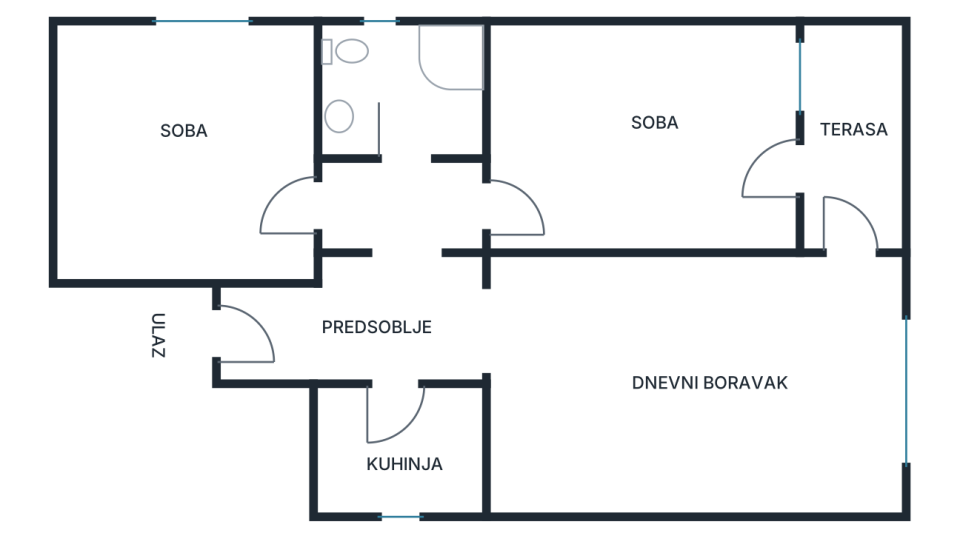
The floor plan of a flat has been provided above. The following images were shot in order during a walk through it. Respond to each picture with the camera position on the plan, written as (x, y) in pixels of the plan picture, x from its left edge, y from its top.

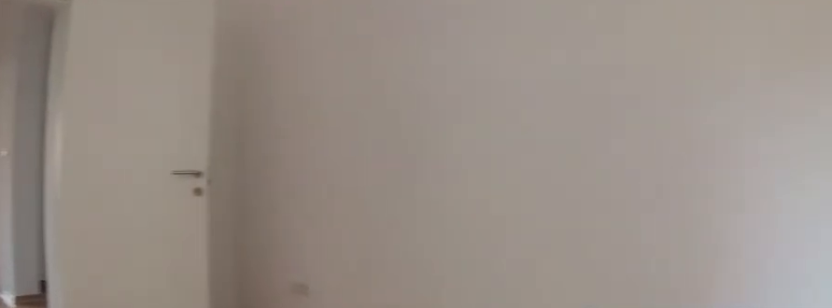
(90, 49)
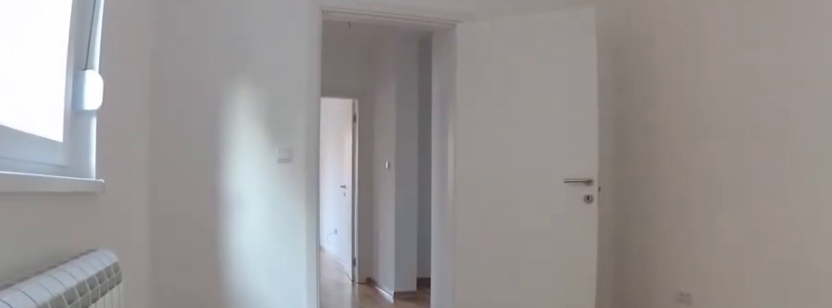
(119, 67)
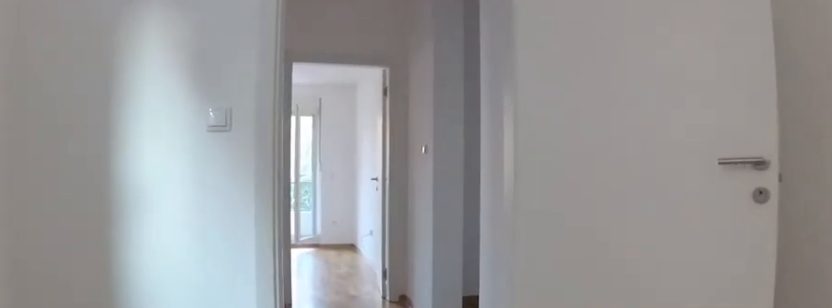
(215, 125)
